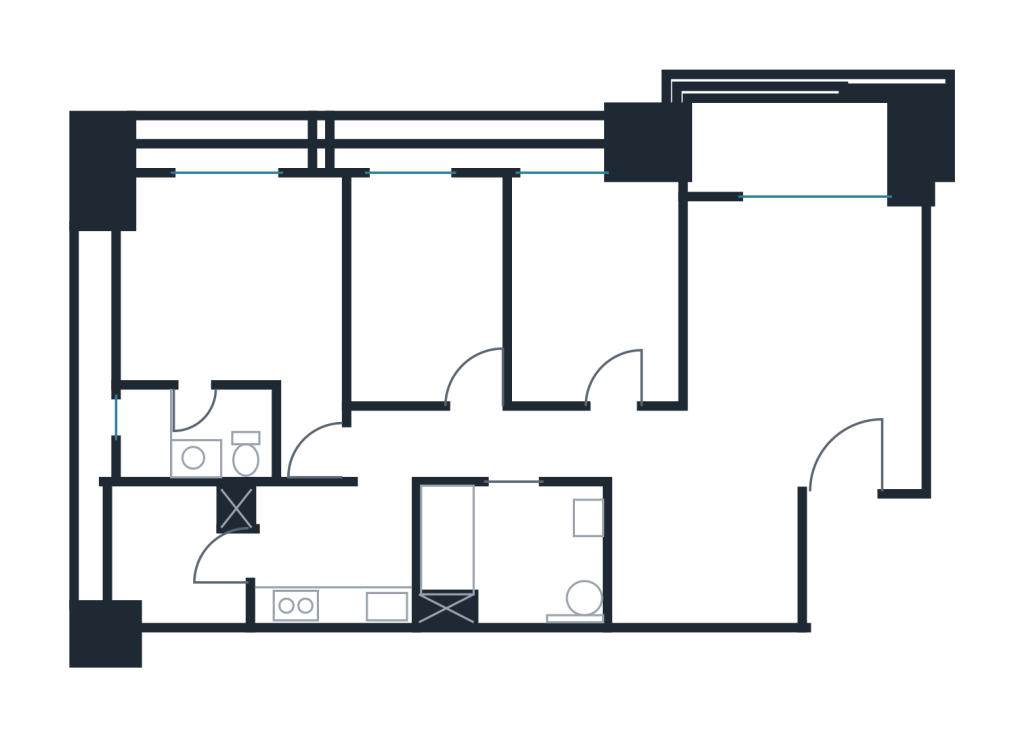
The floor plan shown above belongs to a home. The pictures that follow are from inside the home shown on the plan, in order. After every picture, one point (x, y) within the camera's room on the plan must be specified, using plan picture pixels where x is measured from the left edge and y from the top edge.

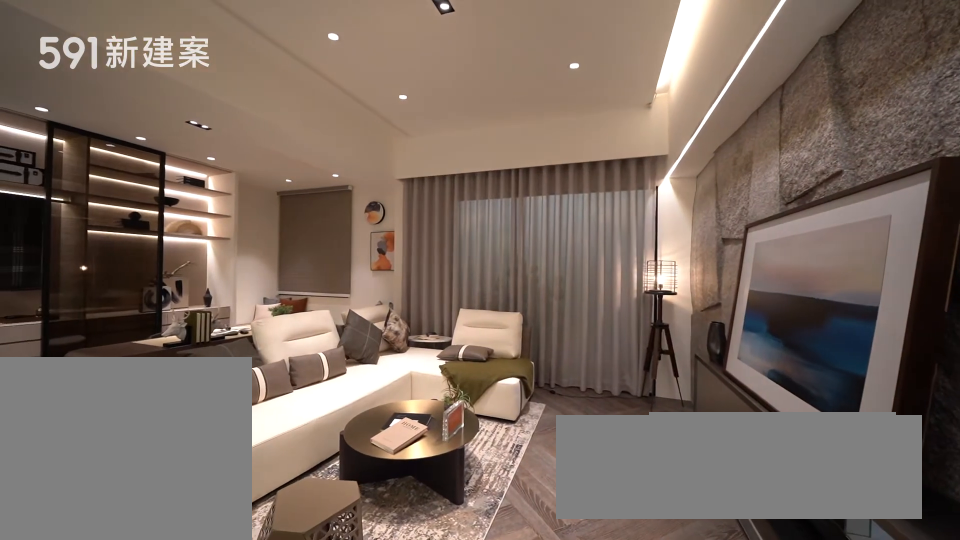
(801, 304)
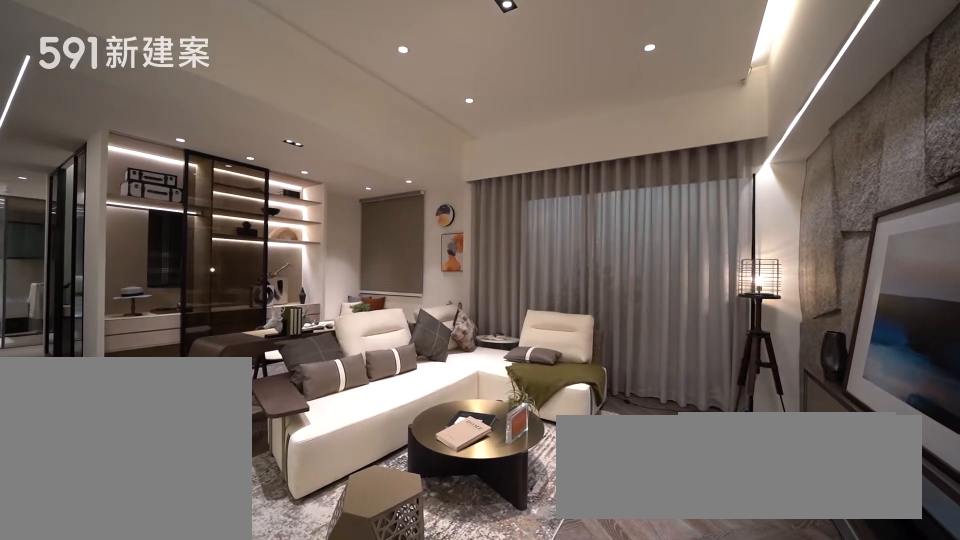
(801, 304)
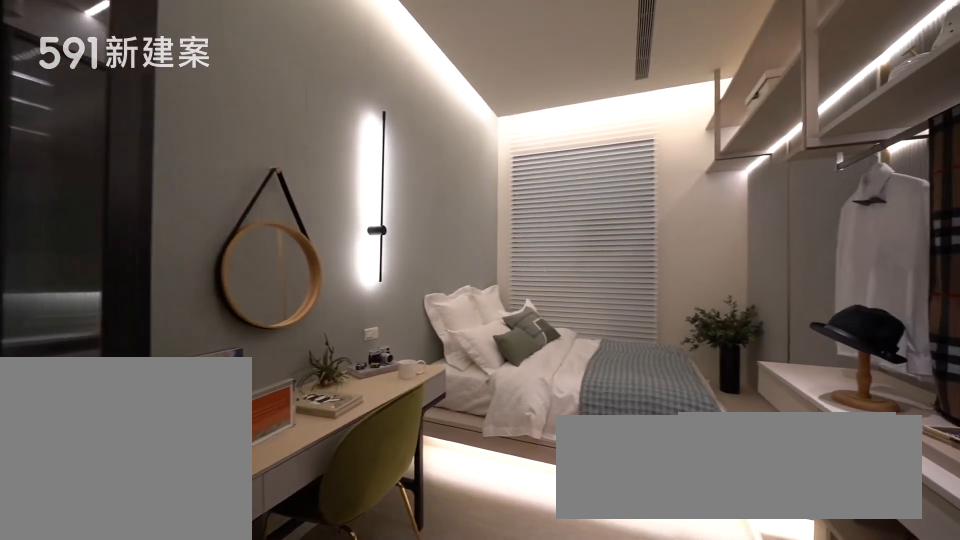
(427, 285)
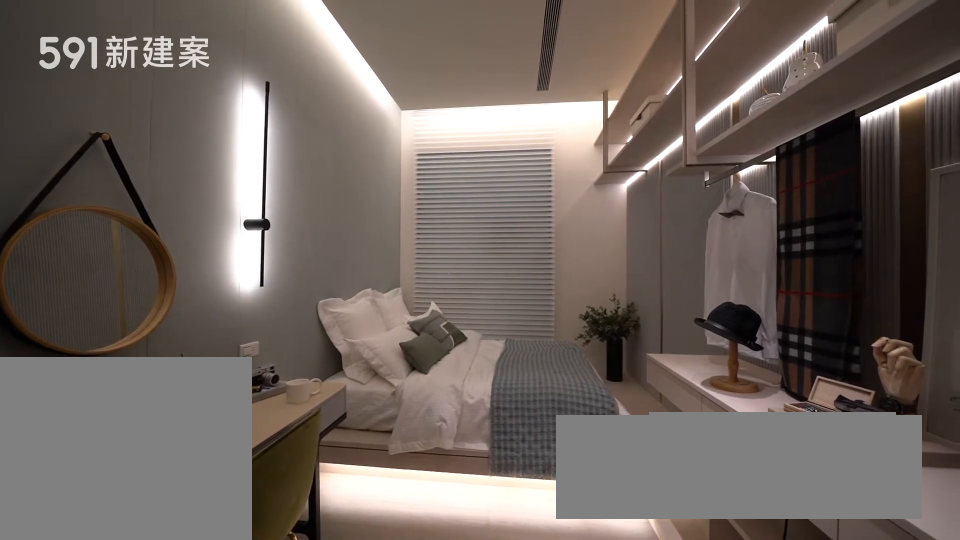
(427, 285)
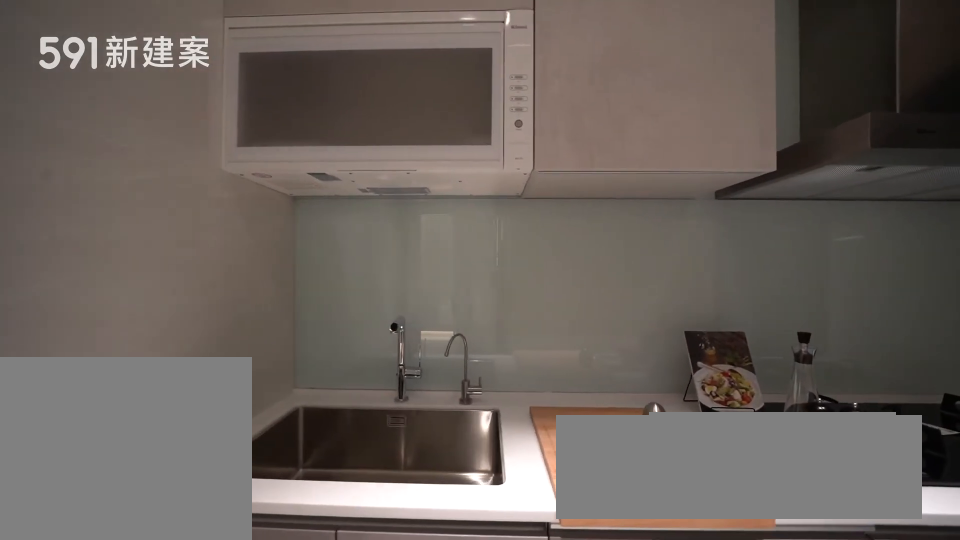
(328, 559)
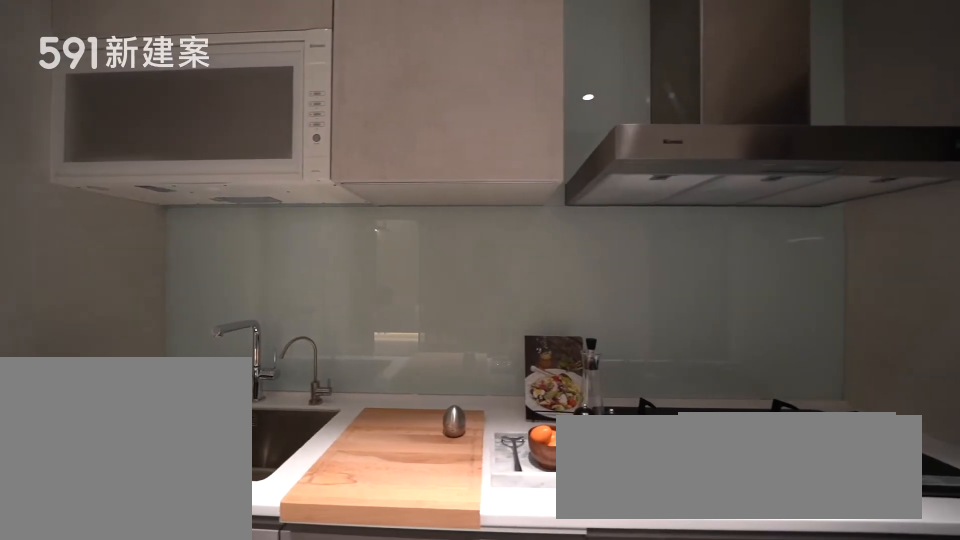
(328, 559)
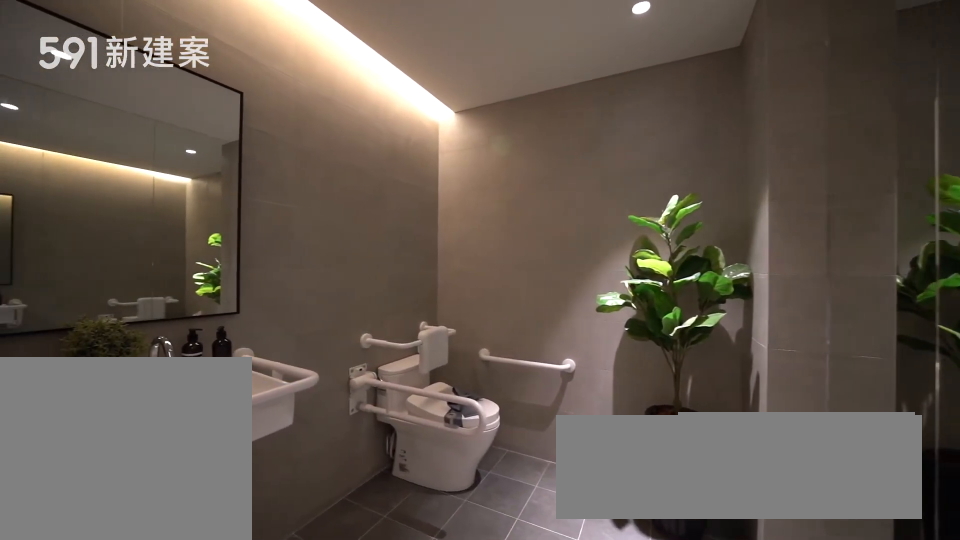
(511, 558)
